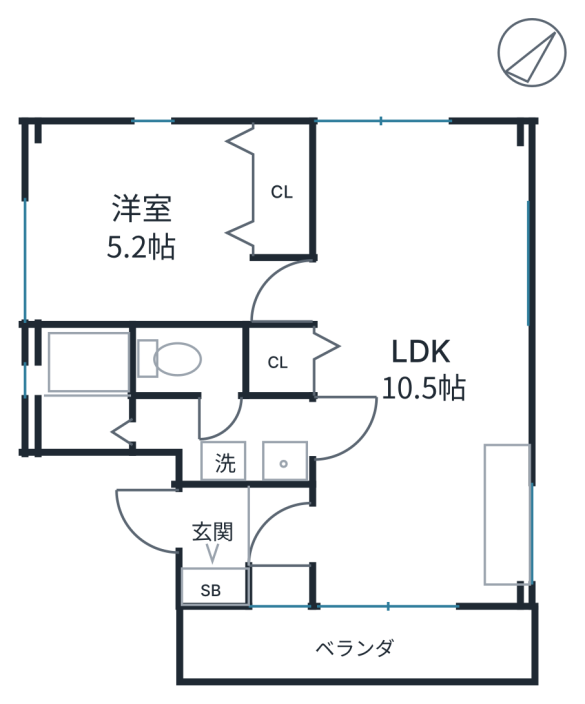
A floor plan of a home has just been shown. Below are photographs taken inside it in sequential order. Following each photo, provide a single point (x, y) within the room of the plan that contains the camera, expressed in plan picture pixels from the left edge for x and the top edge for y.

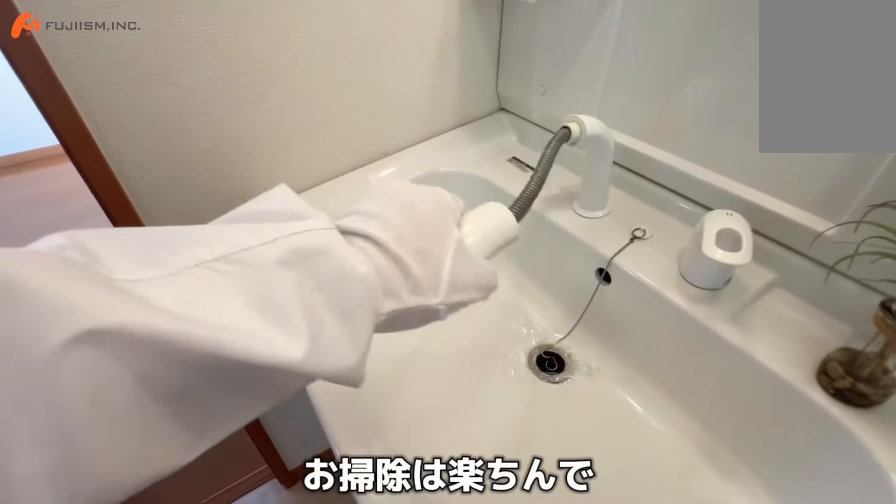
(253, 430)
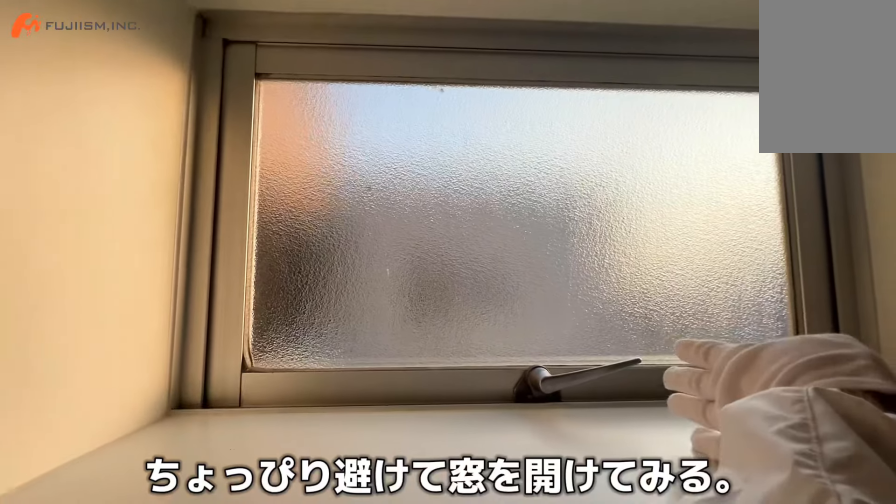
(87, 396)
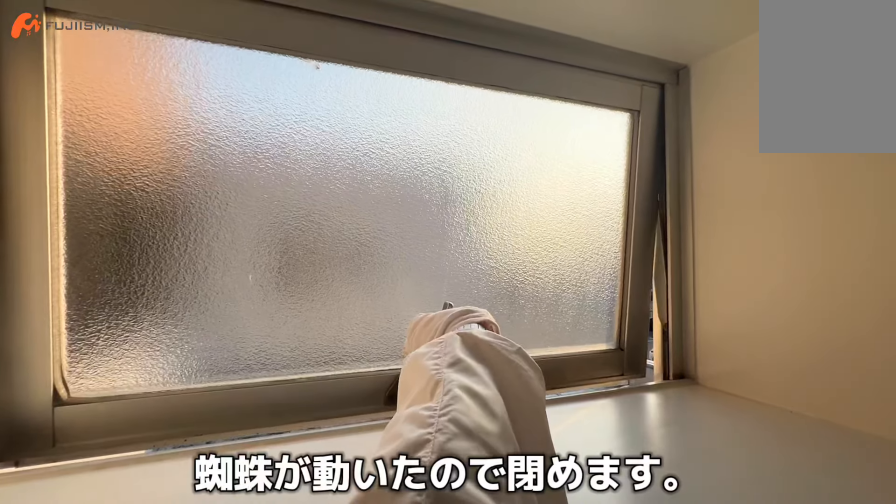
(86, 396)
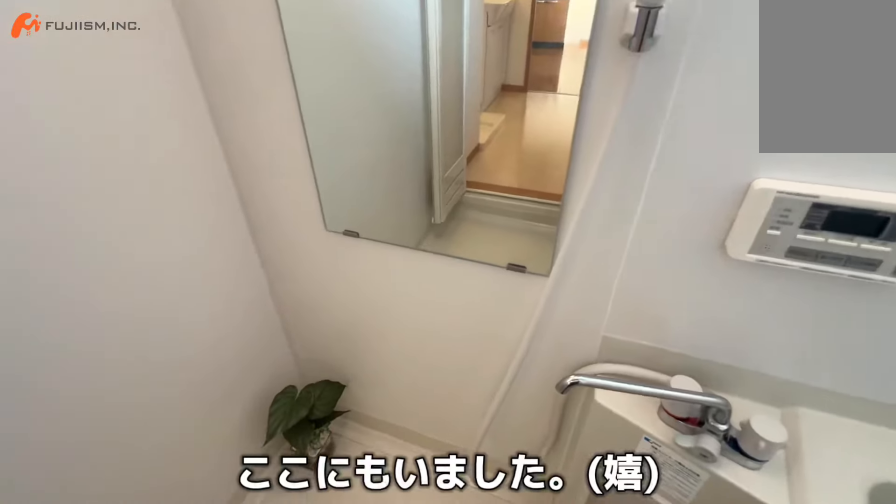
(86, 396)
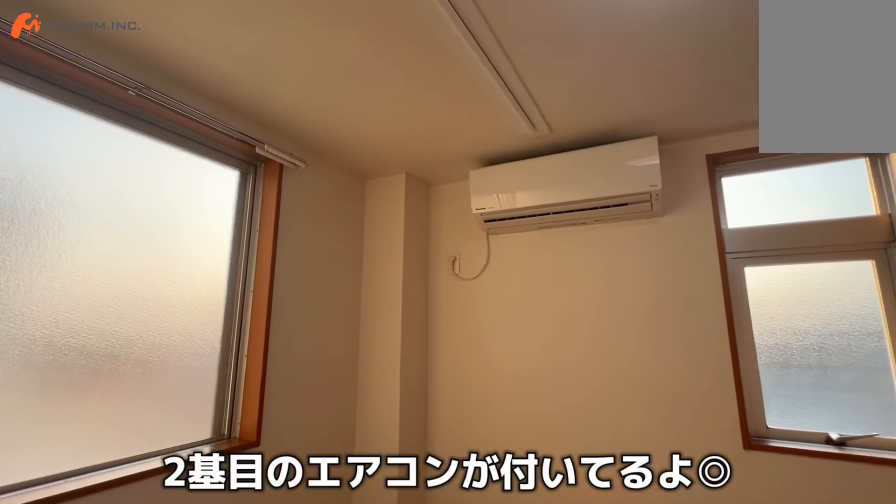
(134, 225)
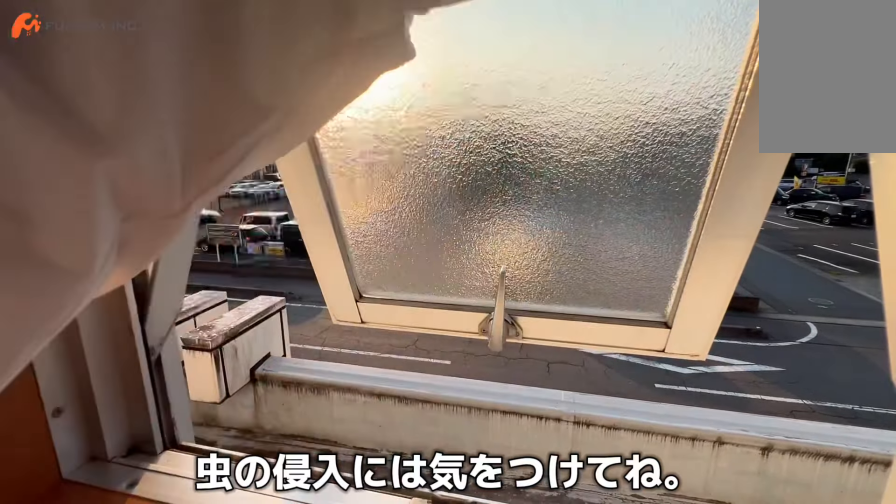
(145, 238)
